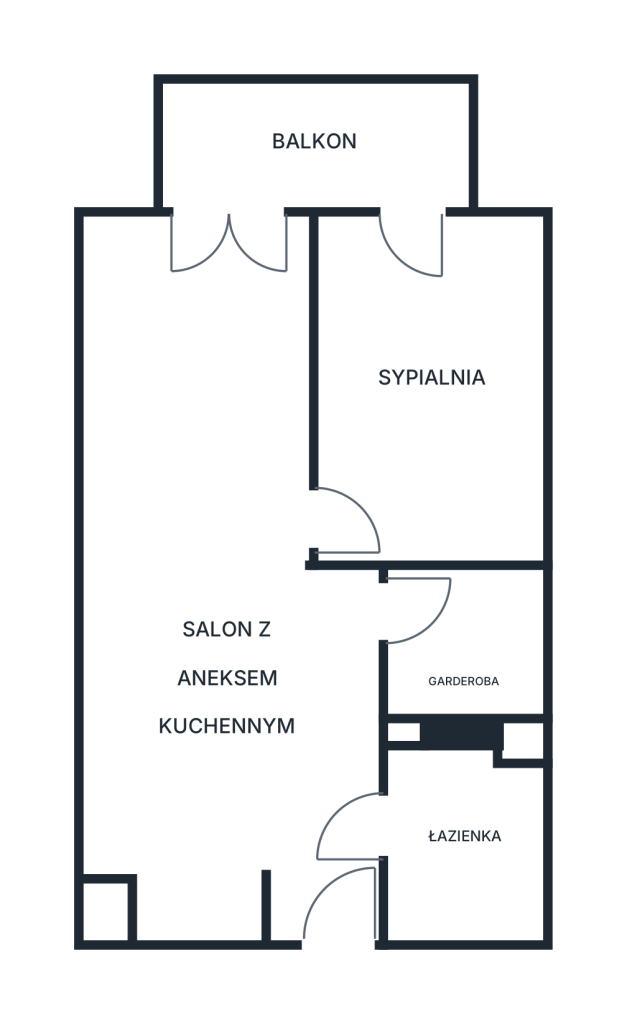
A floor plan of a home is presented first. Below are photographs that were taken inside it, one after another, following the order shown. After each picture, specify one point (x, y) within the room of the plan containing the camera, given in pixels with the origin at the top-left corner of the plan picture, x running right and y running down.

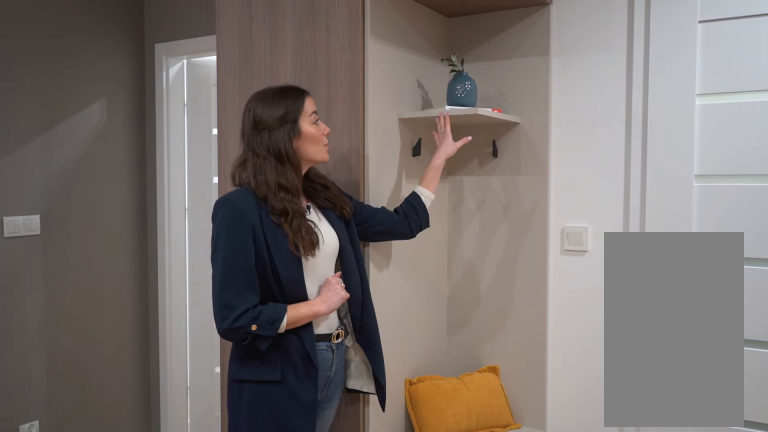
(213, 580)
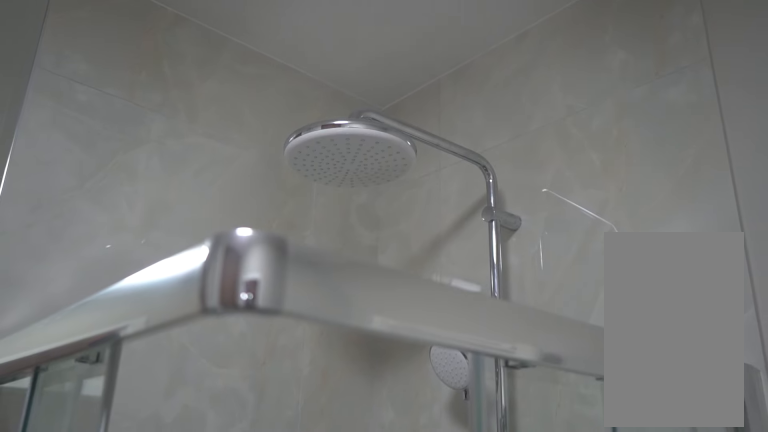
(465, 845)
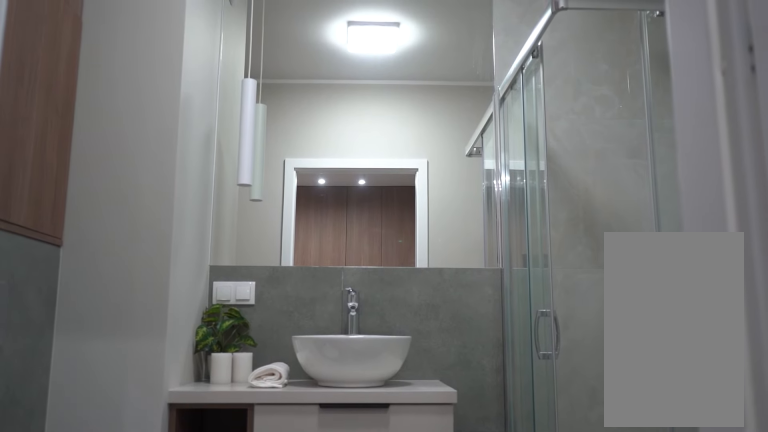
(465, 845)
